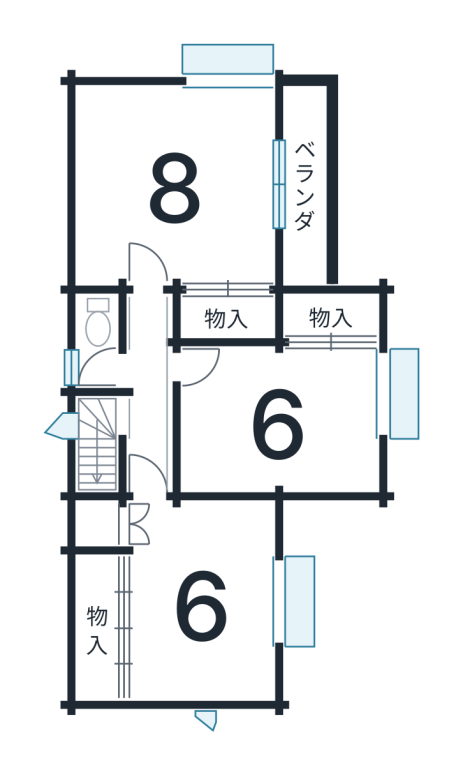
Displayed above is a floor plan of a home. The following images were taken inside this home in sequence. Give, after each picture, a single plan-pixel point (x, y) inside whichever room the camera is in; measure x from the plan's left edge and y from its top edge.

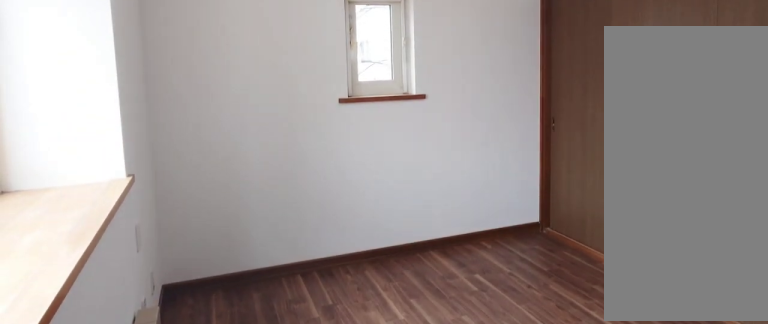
(191, 612)
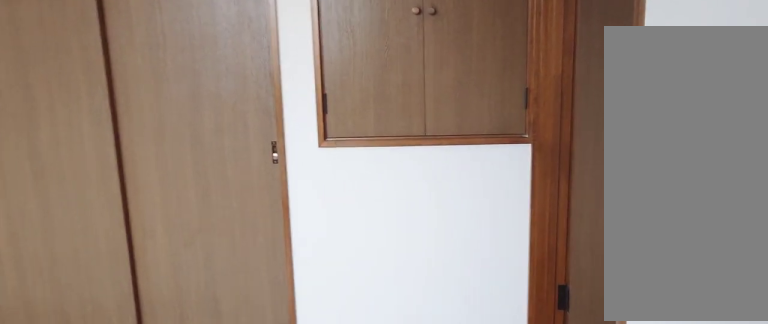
(191, 612)
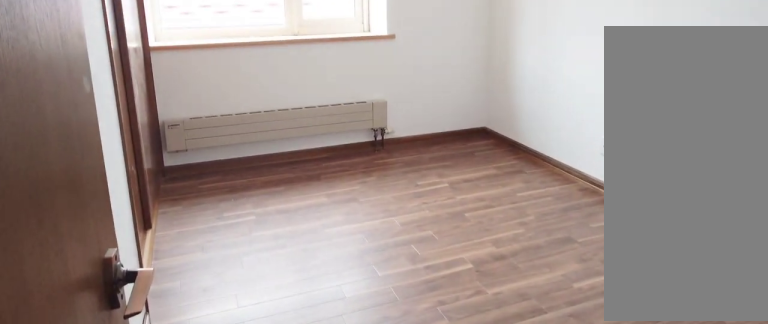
(273, 443)
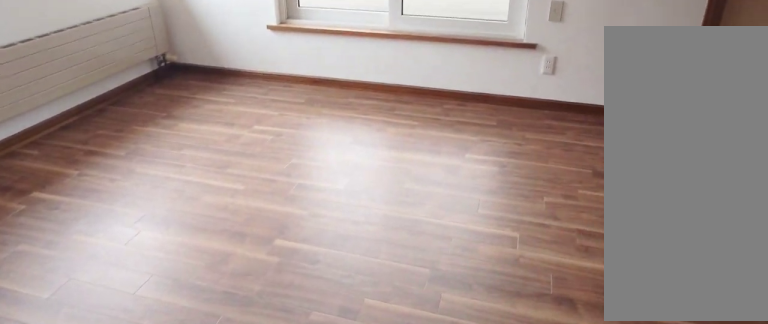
(161, 209)
